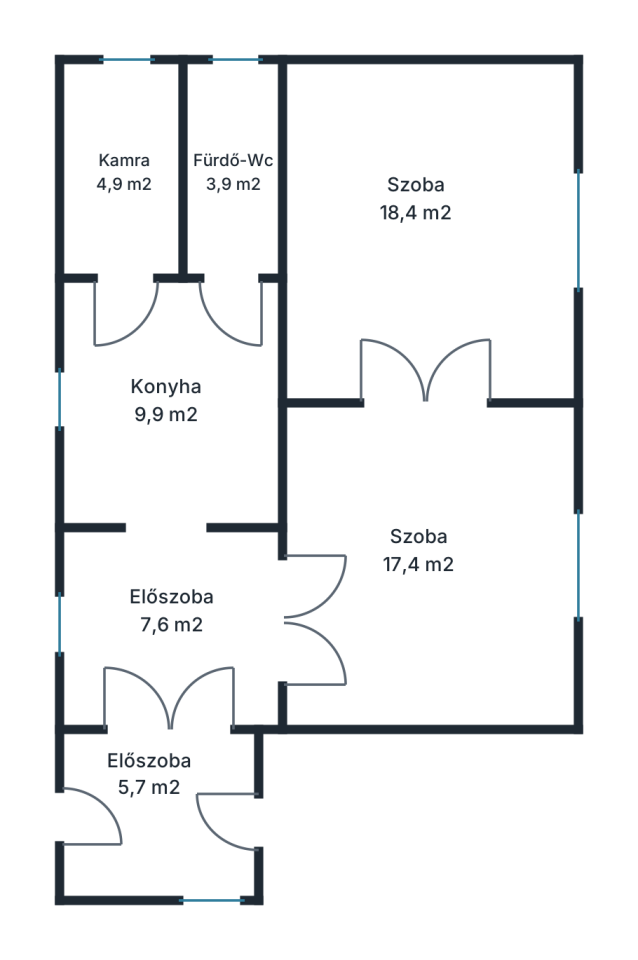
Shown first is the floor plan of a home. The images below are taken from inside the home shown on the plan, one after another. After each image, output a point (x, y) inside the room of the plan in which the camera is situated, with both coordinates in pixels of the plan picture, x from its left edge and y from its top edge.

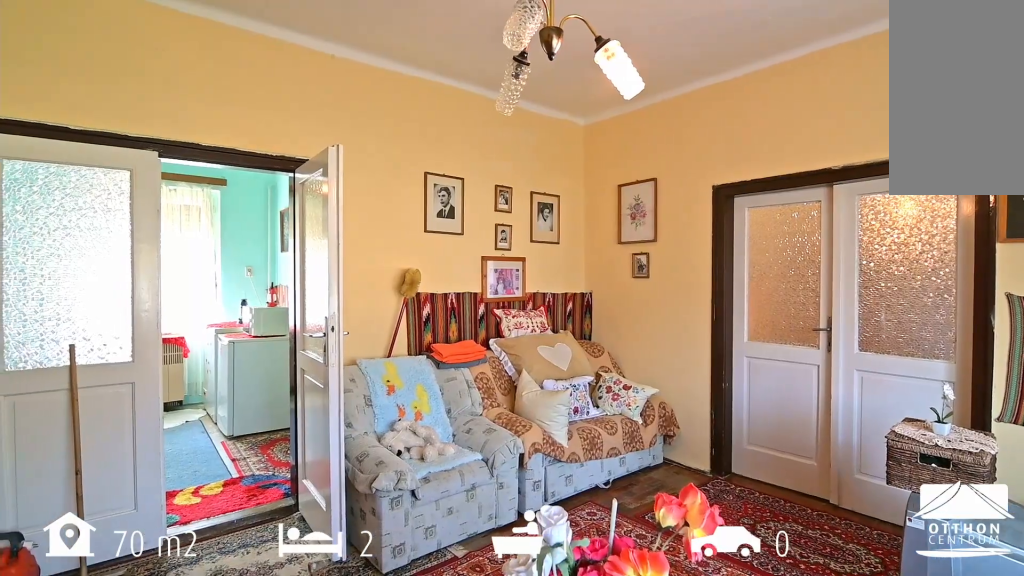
(431, 560)
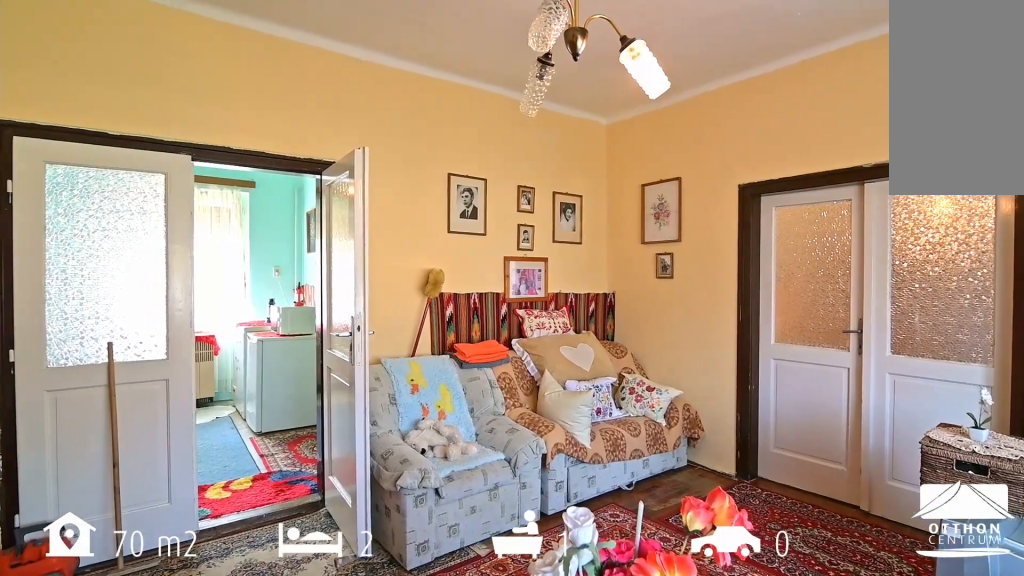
(431, 560)
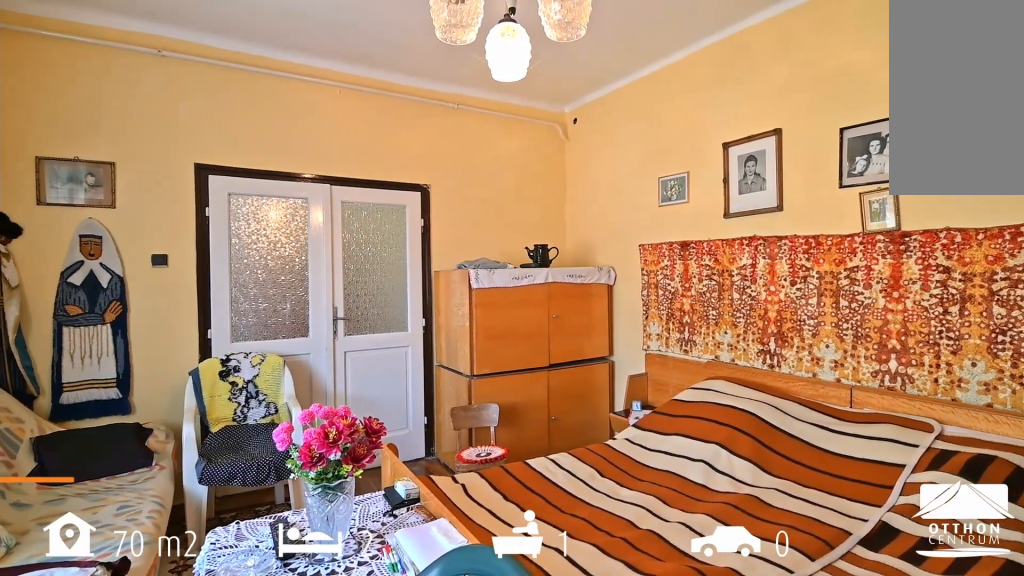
(431, 228)
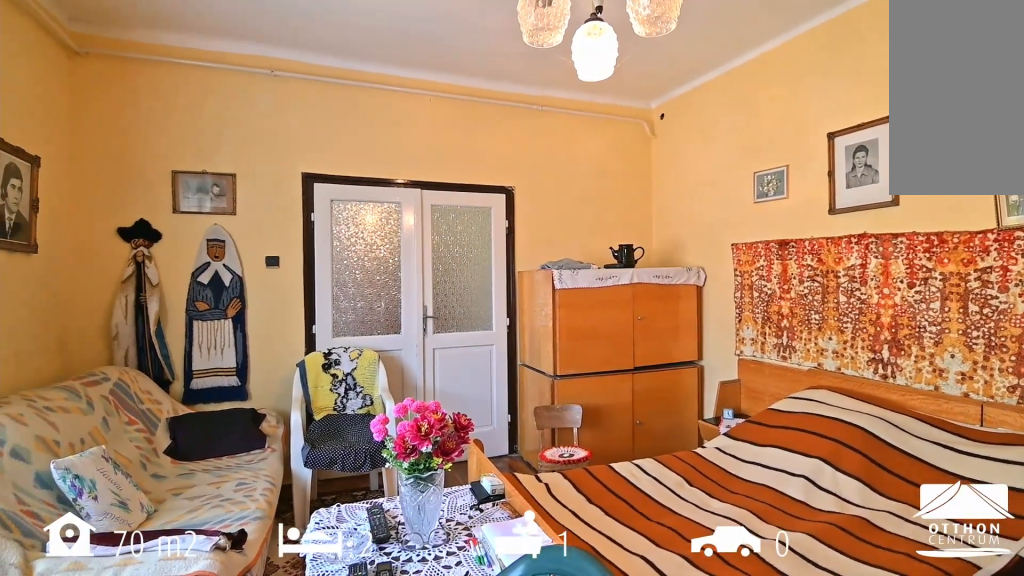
(431, 228)
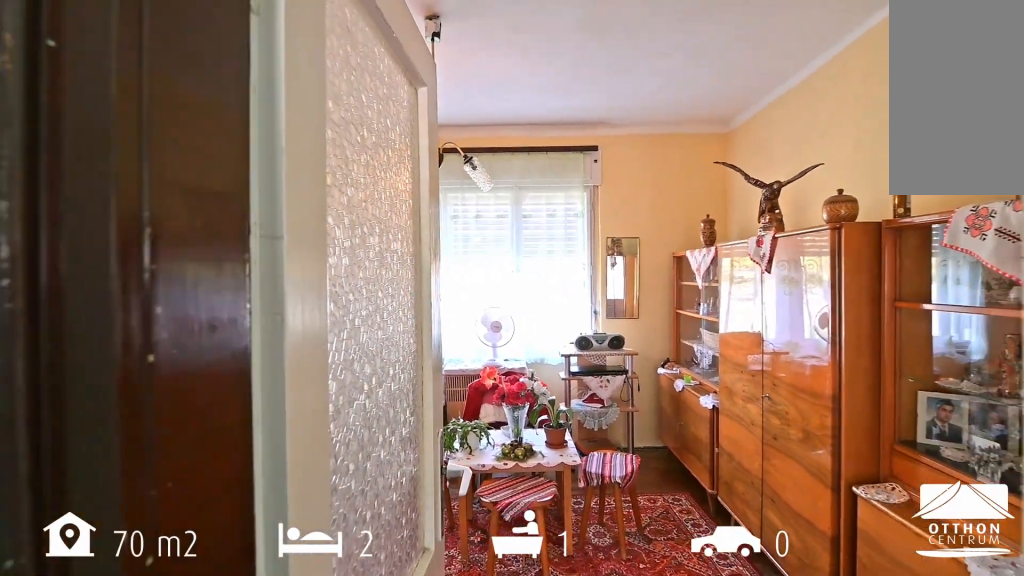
(431, 560)
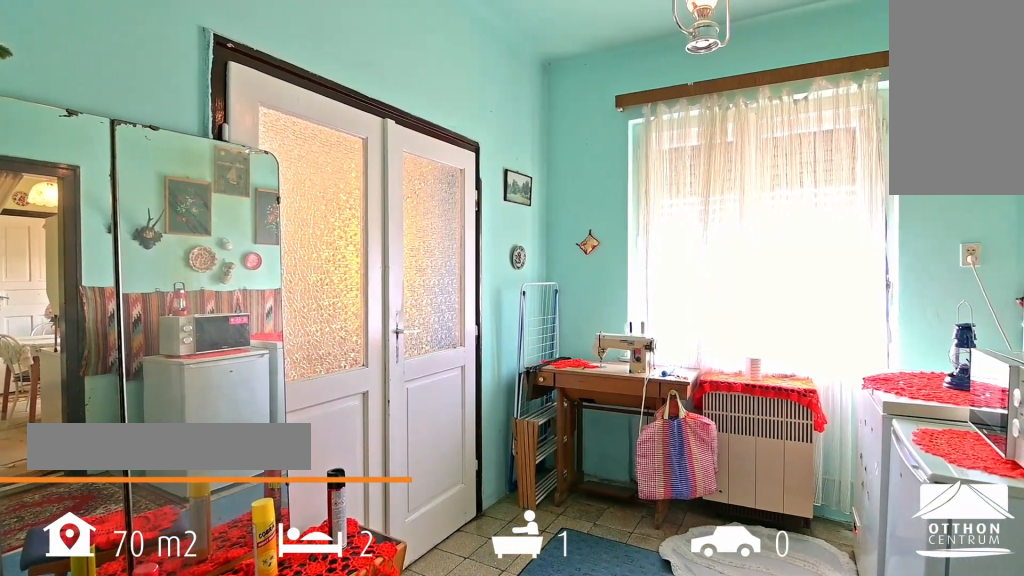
(175, 638)
